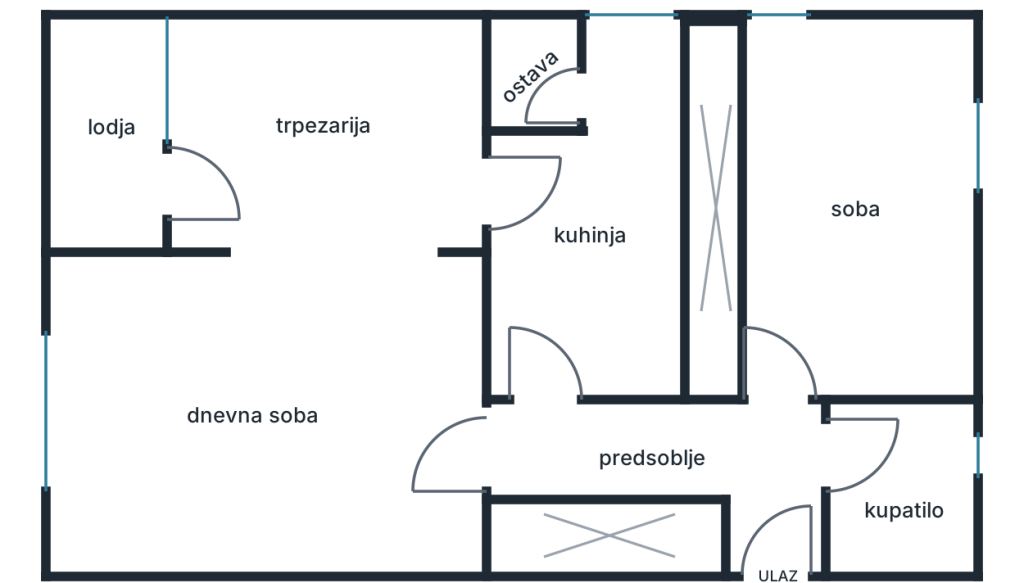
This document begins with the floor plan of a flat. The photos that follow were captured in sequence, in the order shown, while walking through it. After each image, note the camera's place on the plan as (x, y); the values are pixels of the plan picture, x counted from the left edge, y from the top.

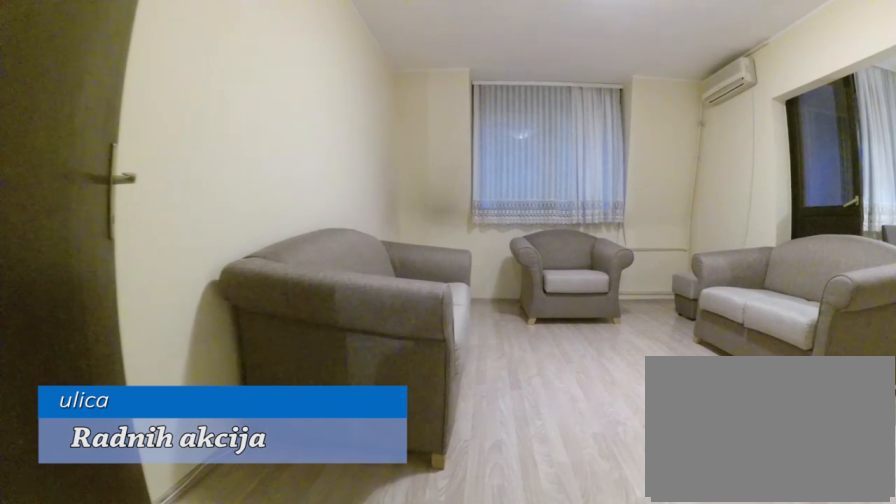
(519, 452)
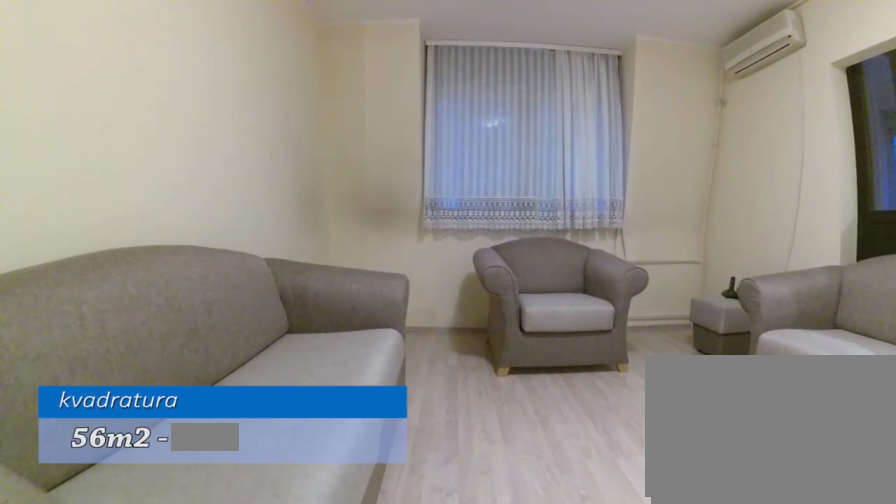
(394, 451)
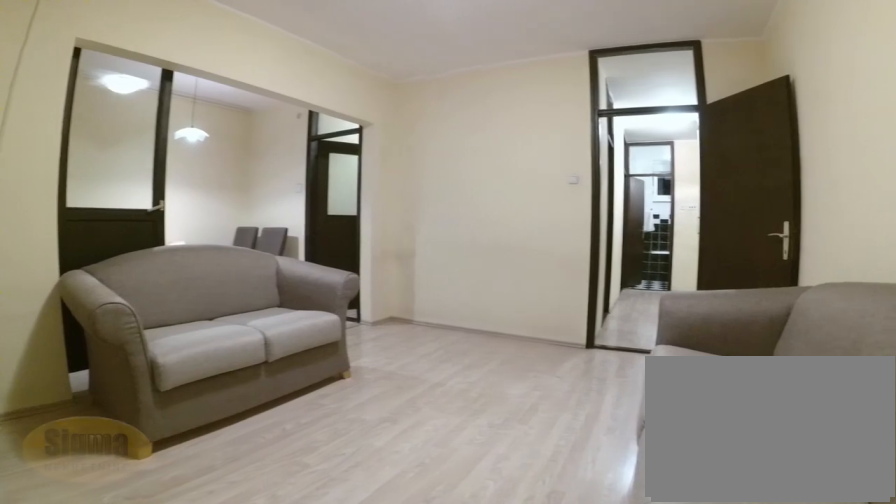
(83, 525)
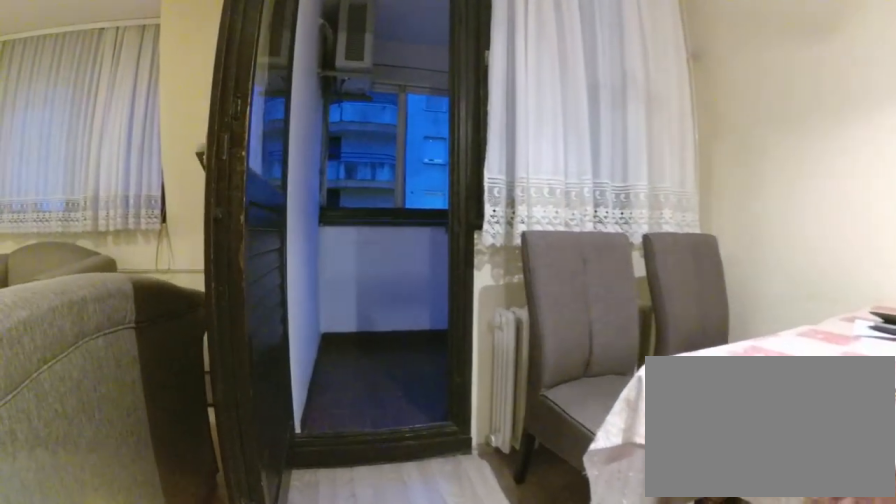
(322, 206)
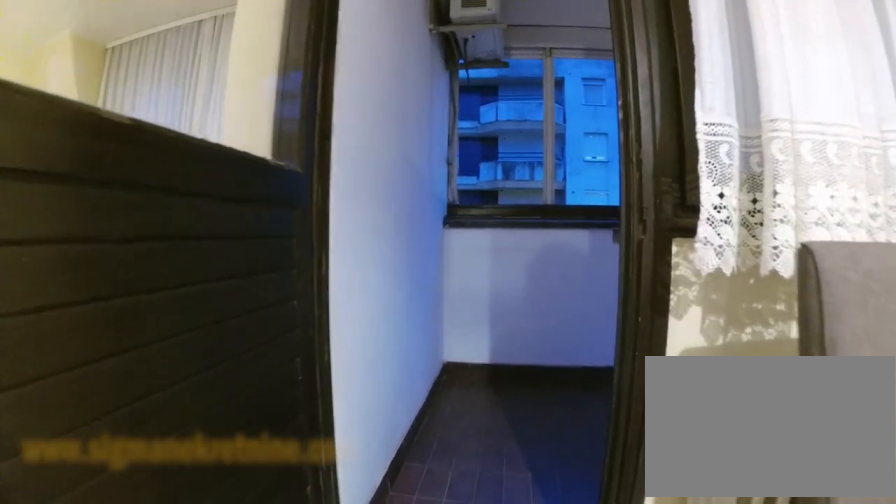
(273, 189)
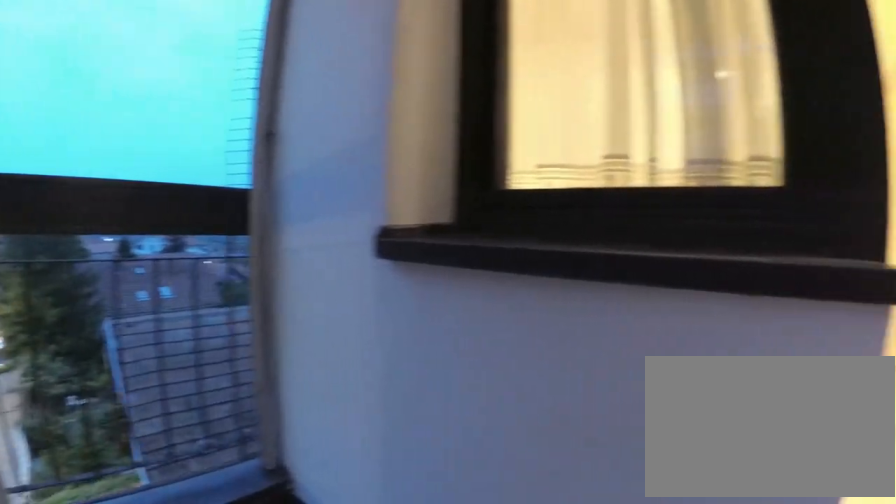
(93, 203)
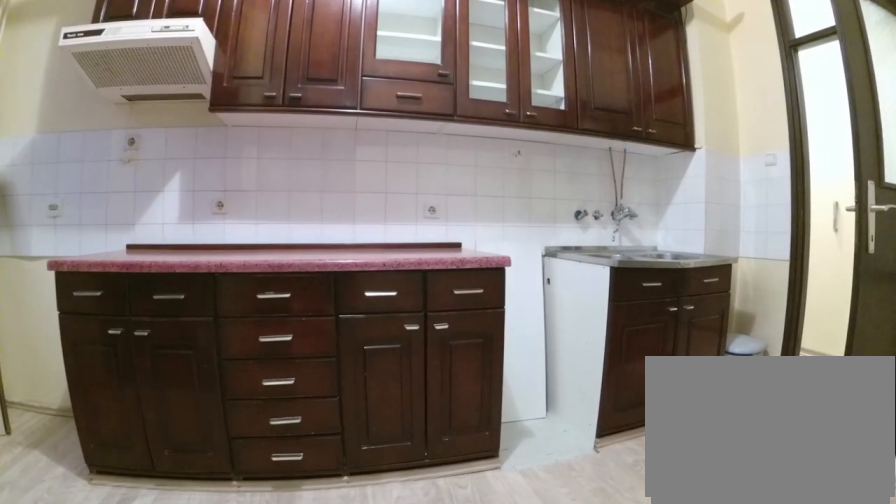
(505, 182)
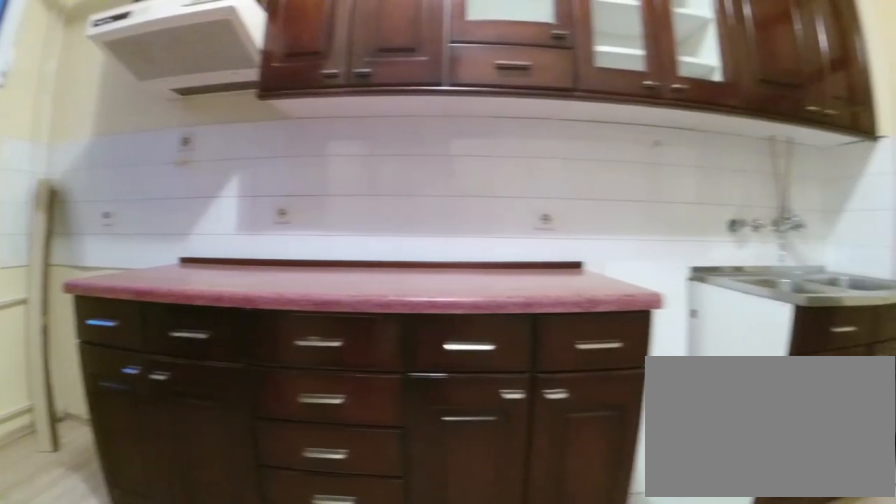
(595, 183)
